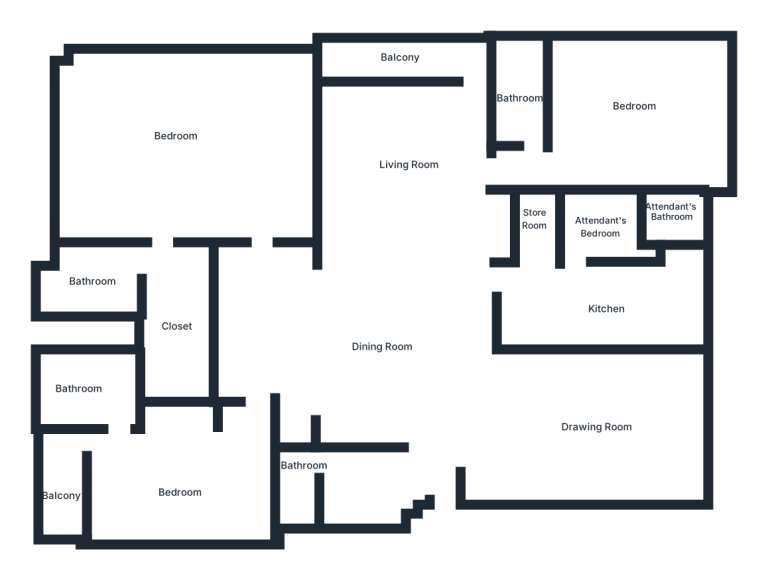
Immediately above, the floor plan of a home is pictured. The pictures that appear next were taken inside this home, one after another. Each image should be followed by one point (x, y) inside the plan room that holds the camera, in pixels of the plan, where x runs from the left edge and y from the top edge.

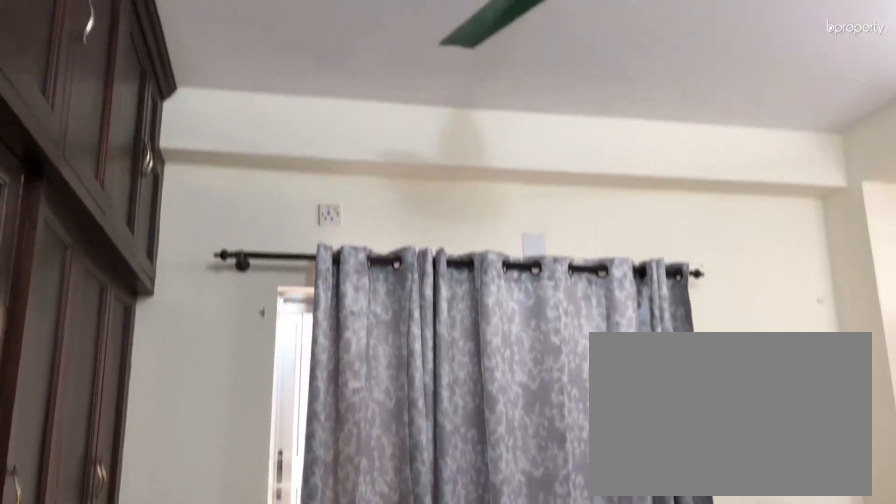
(619, 115)
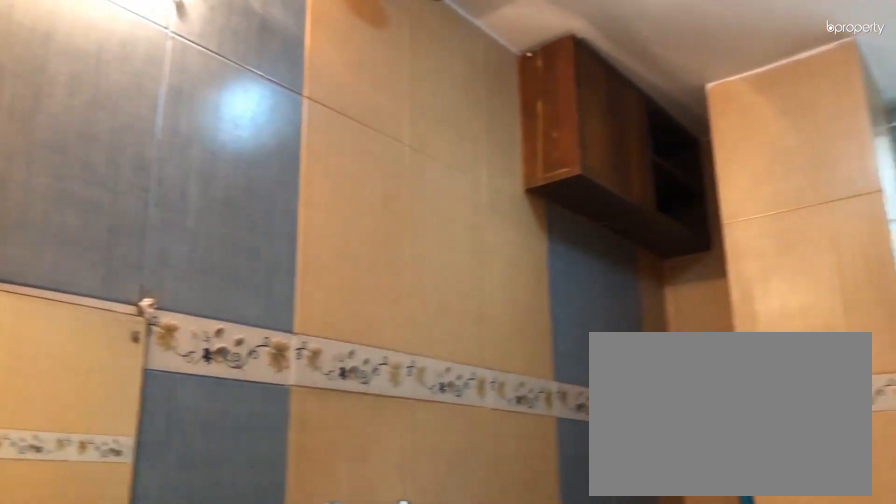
(522, 88)
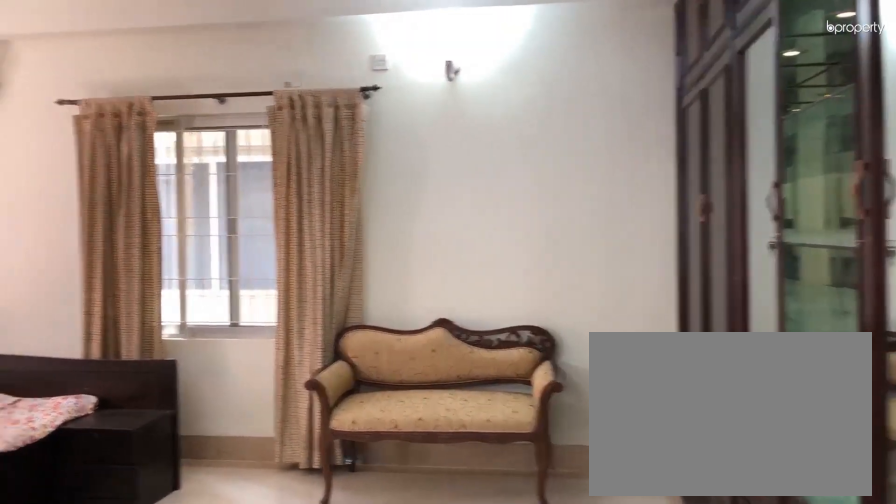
(179, 146)
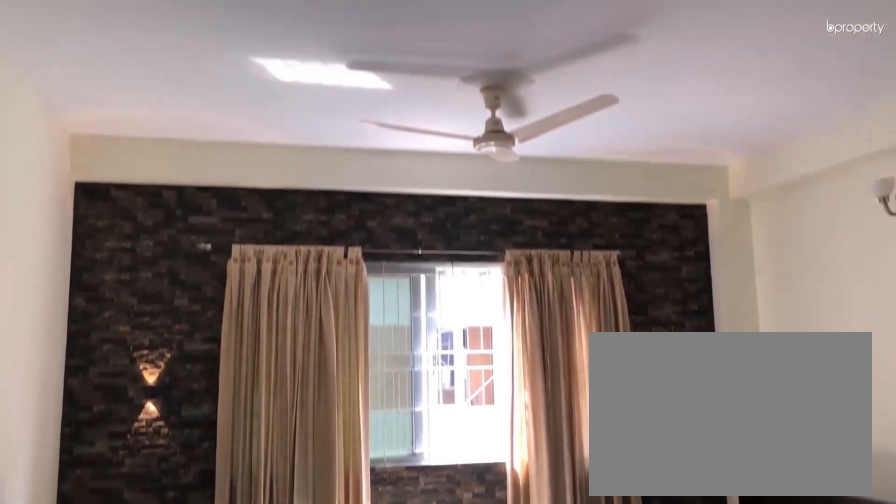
(179, 146)
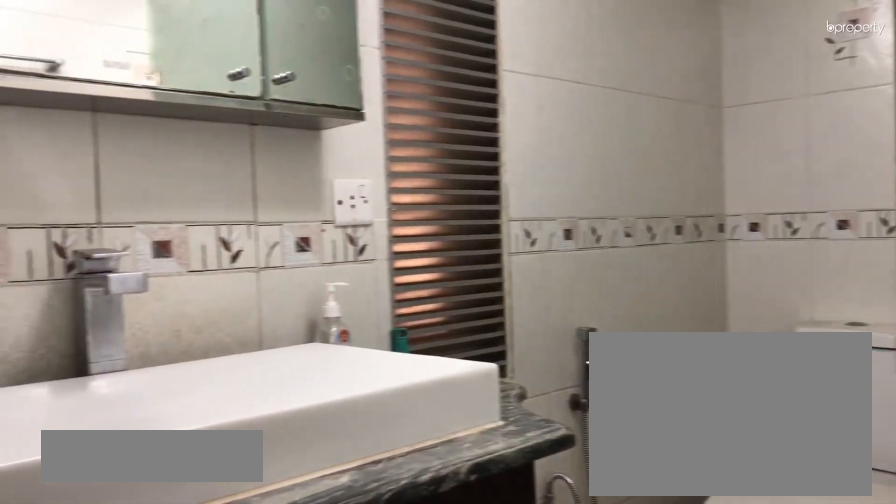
(103, 277)
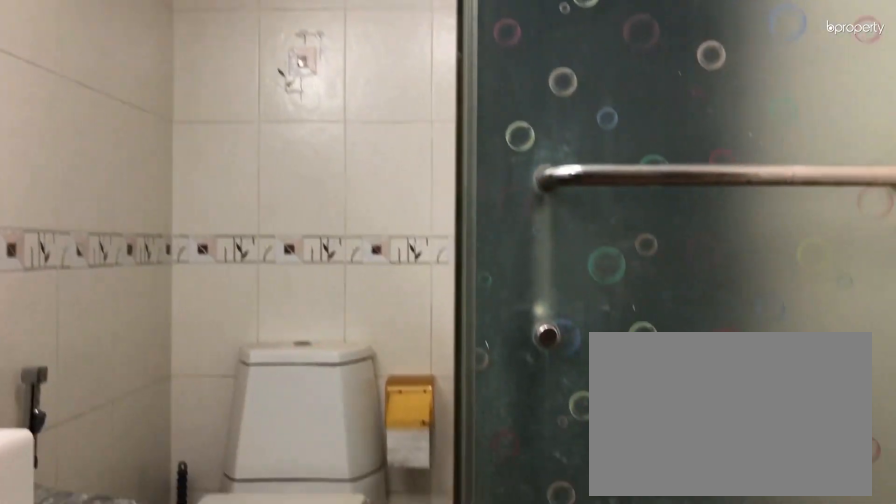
(103, 277)
